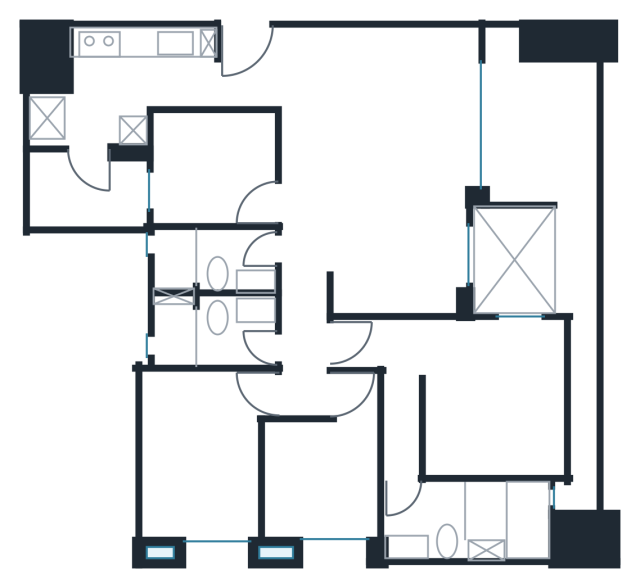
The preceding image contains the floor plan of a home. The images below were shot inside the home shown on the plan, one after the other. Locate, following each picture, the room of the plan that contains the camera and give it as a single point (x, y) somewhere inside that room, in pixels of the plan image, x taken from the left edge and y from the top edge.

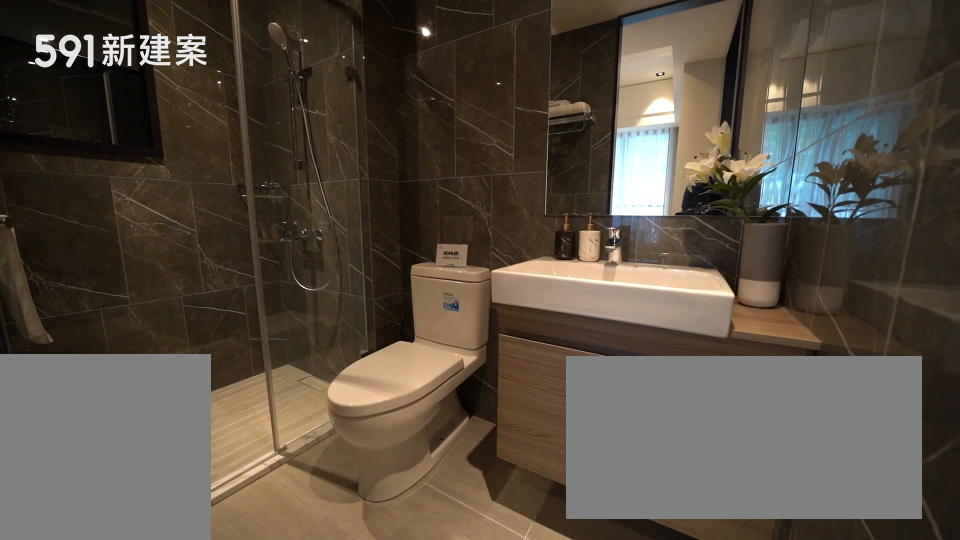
(206, 331)
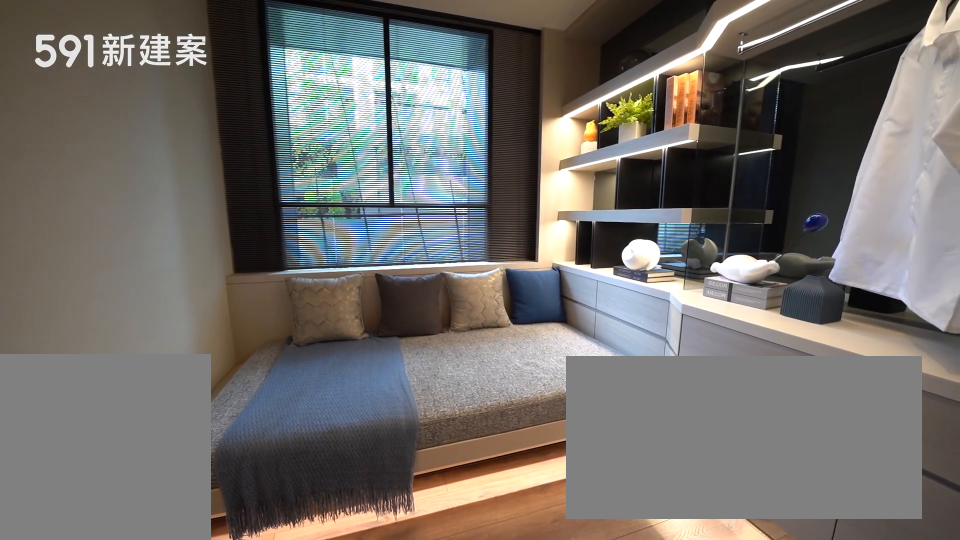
(324, 481)
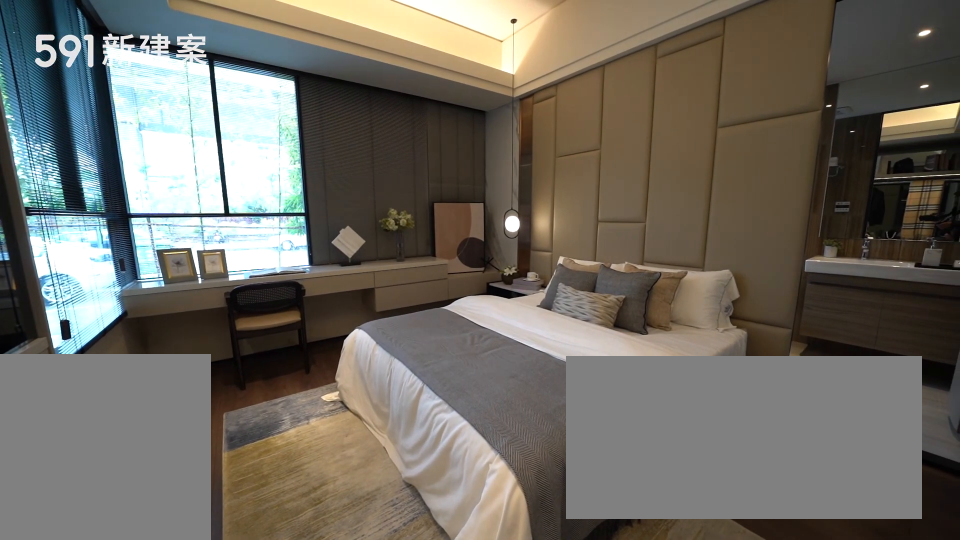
(469, 403)
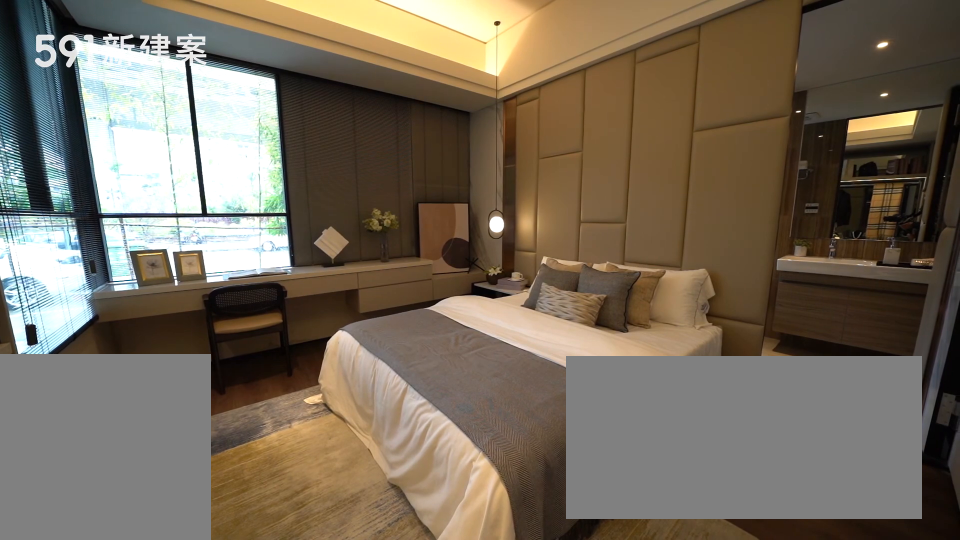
(469, 403)
